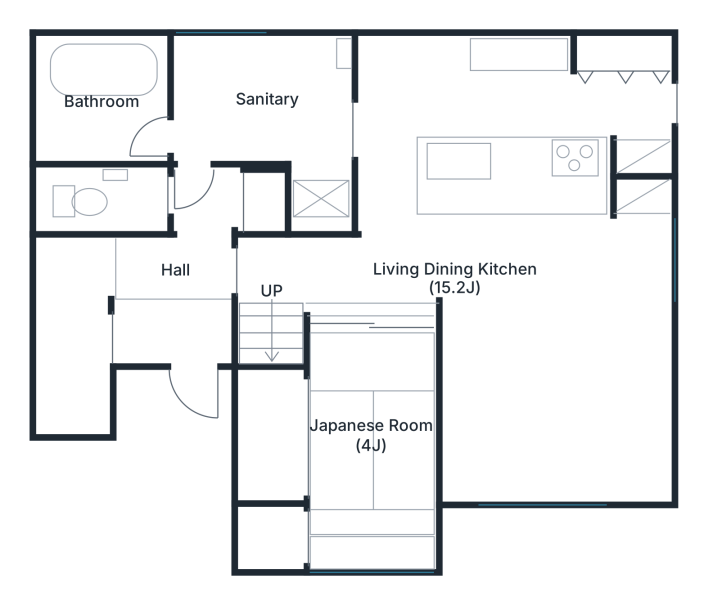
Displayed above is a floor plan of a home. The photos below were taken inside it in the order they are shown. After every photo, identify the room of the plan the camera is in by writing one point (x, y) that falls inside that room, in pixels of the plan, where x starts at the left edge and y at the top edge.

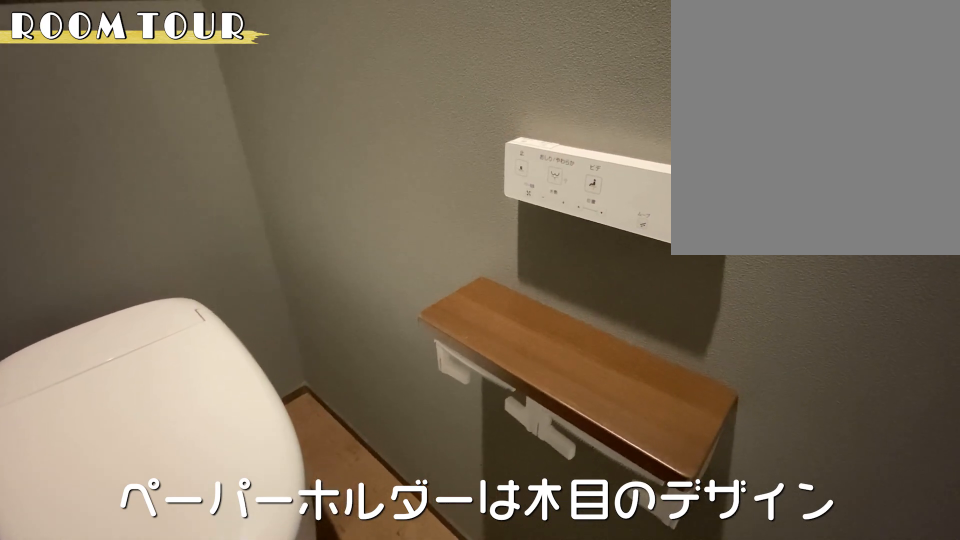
(123, 199)
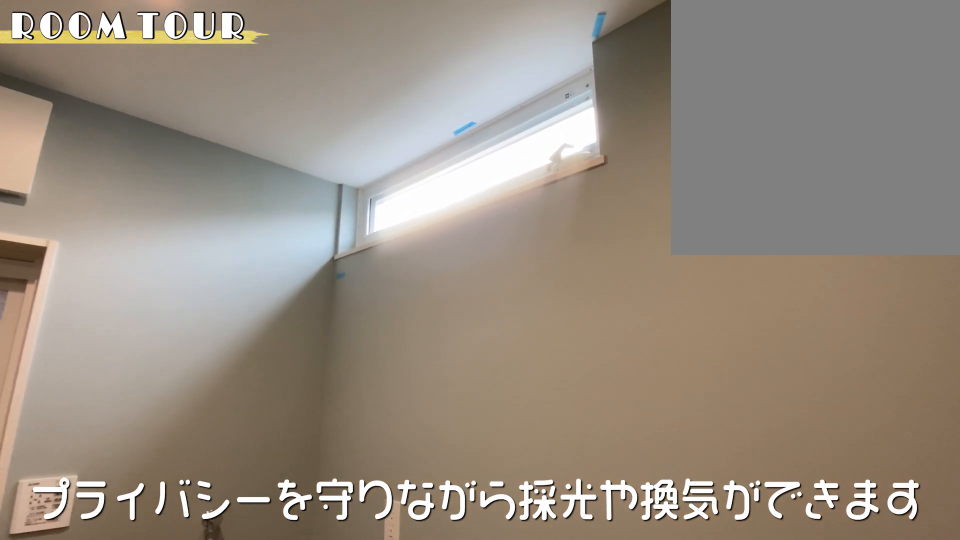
(266, 106)
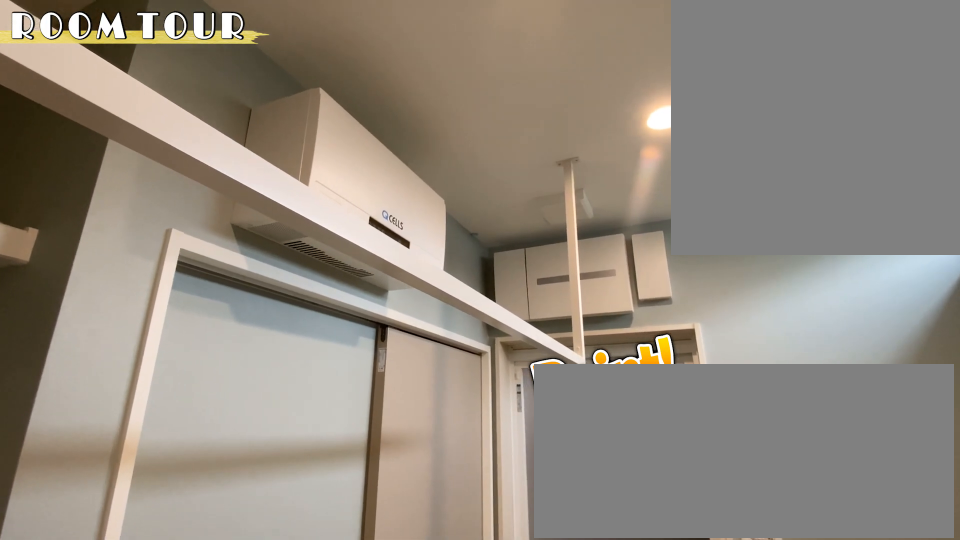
(266, 106)
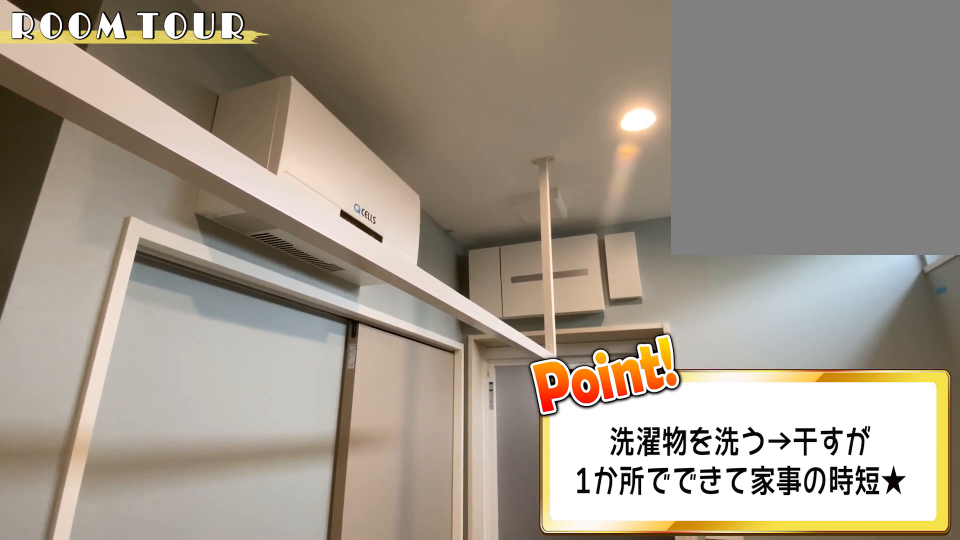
(266, 106)
